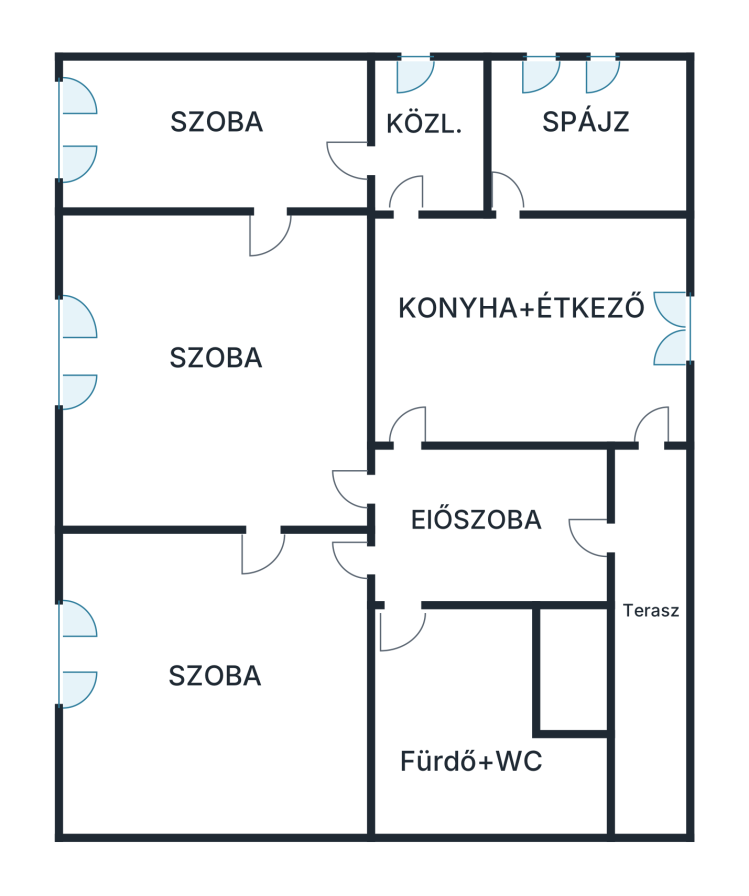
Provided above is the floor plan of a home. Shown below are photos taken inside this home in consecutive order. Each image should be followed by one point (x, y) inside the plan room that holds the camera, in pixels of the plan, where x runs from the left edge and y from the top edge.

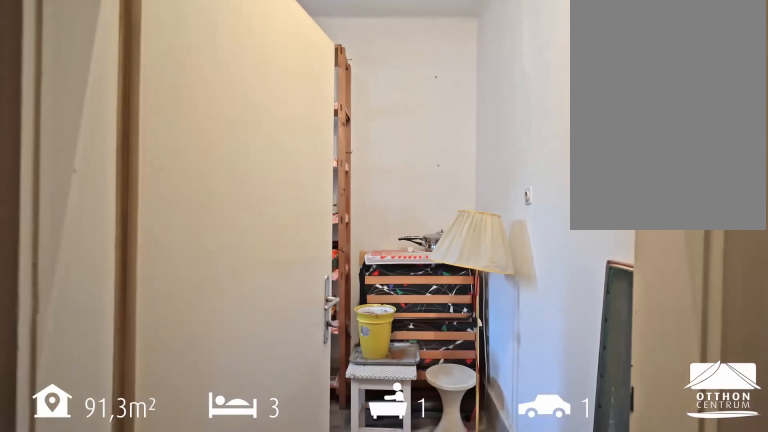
(582, 131)
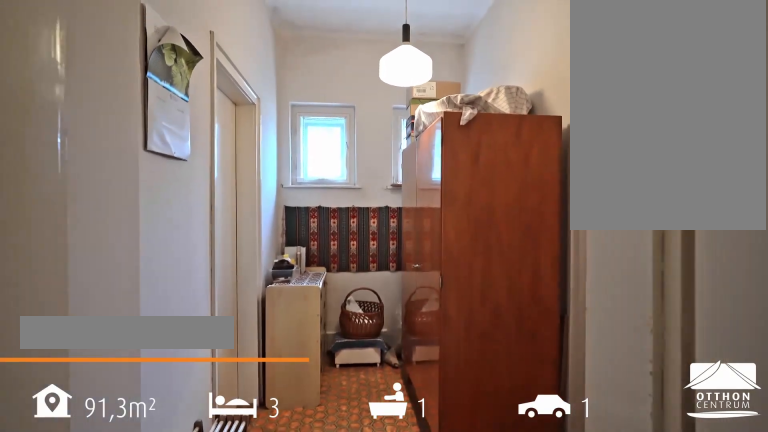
(434, 136)
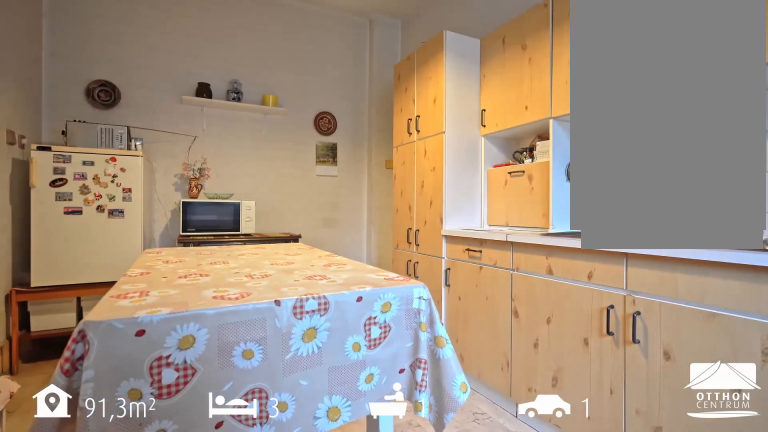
(534, 338)
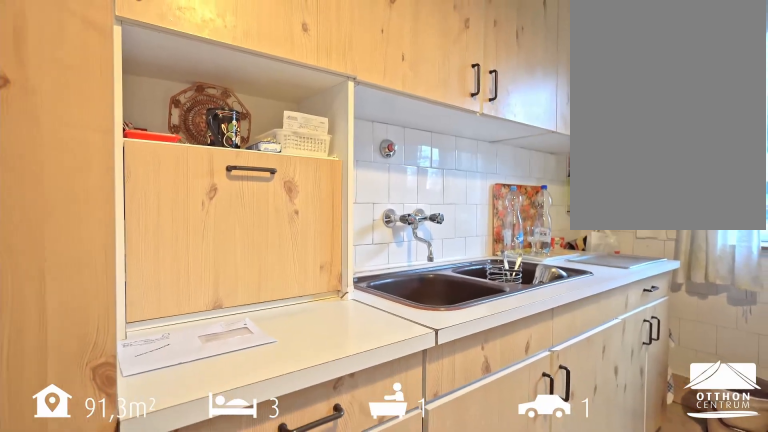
(534, 338)
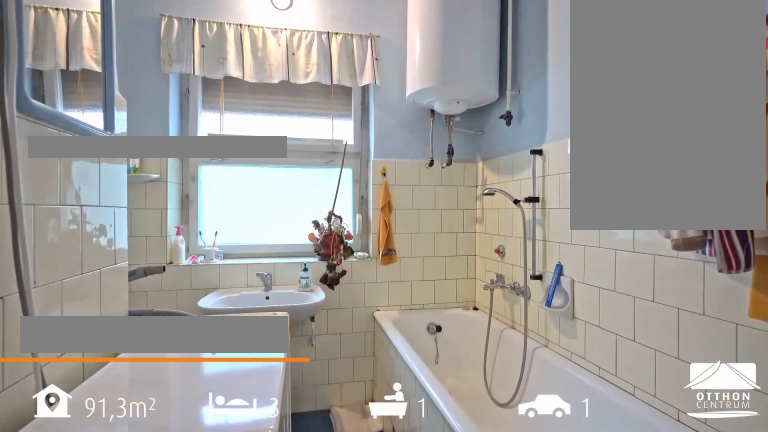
(456, 727)
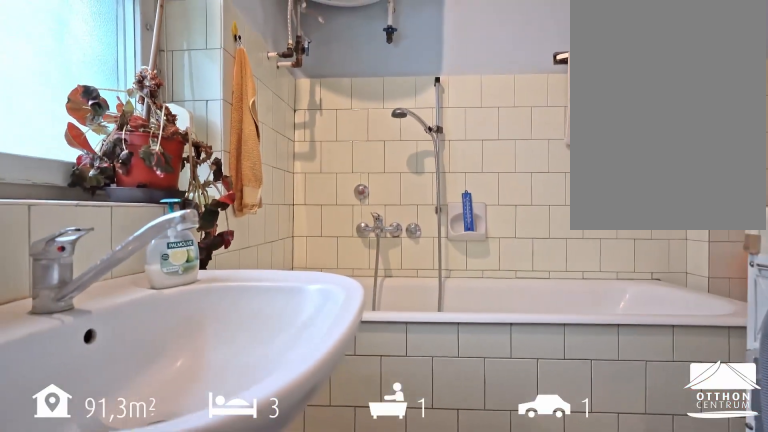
(455, 728)
